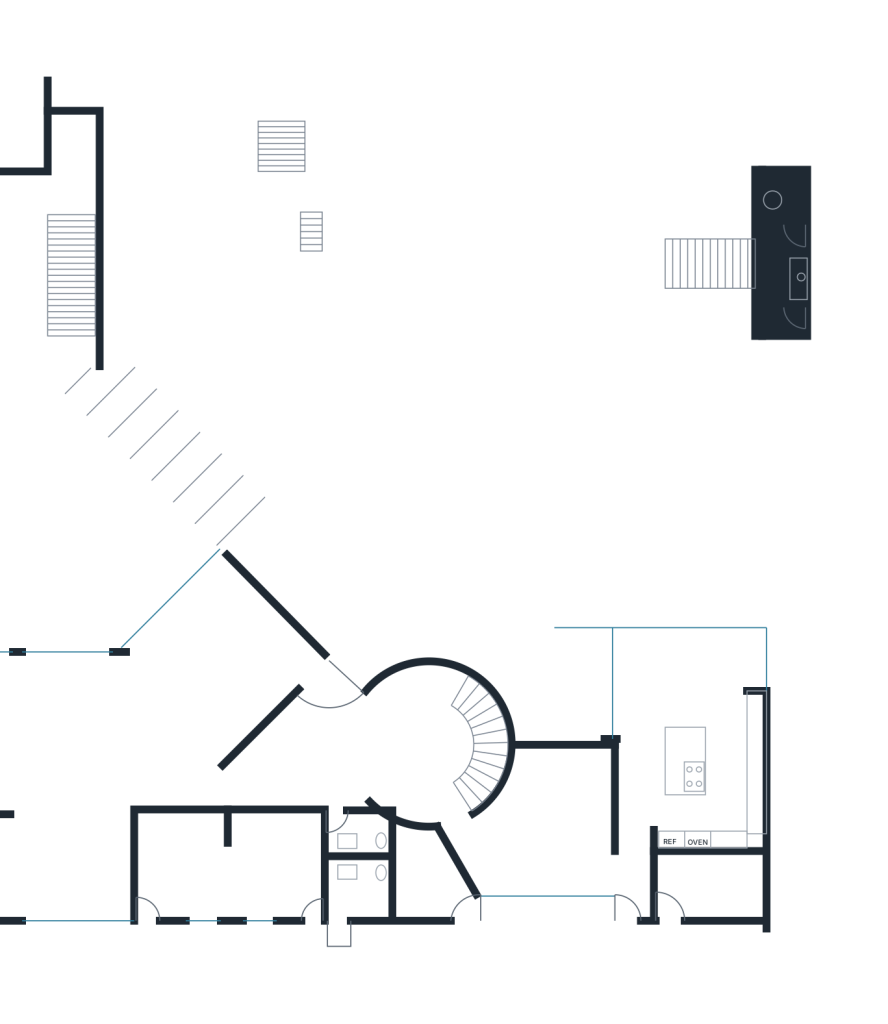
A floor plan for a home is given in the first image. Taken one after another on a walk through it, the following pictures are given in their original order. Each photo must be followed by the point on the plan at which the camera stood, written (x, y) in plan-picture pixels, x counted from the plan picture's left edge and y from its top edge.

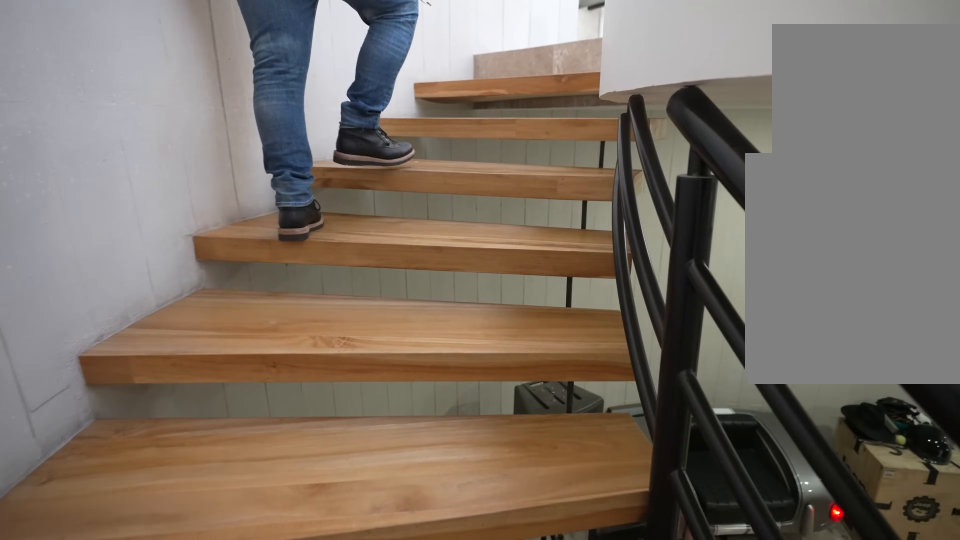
(480, 785)
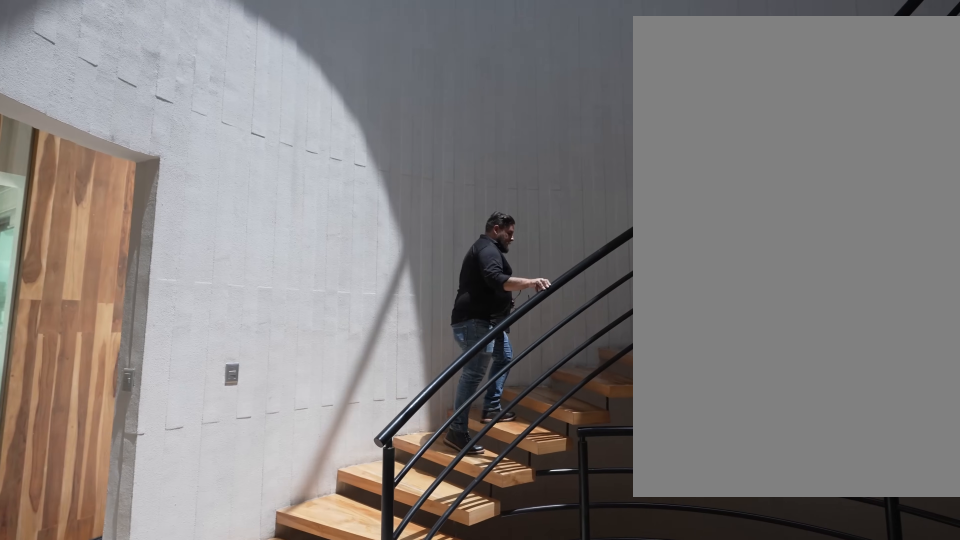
(392, 757)
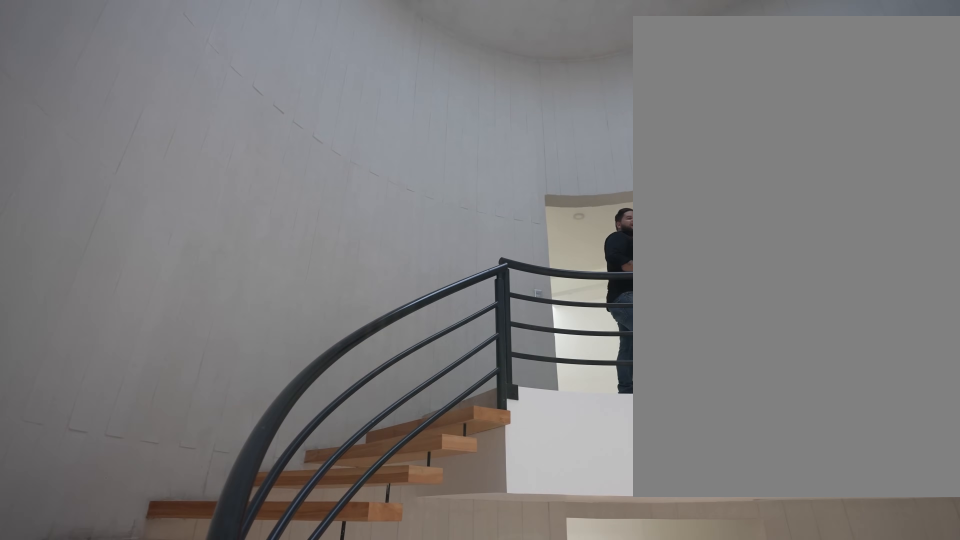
(391, 737)
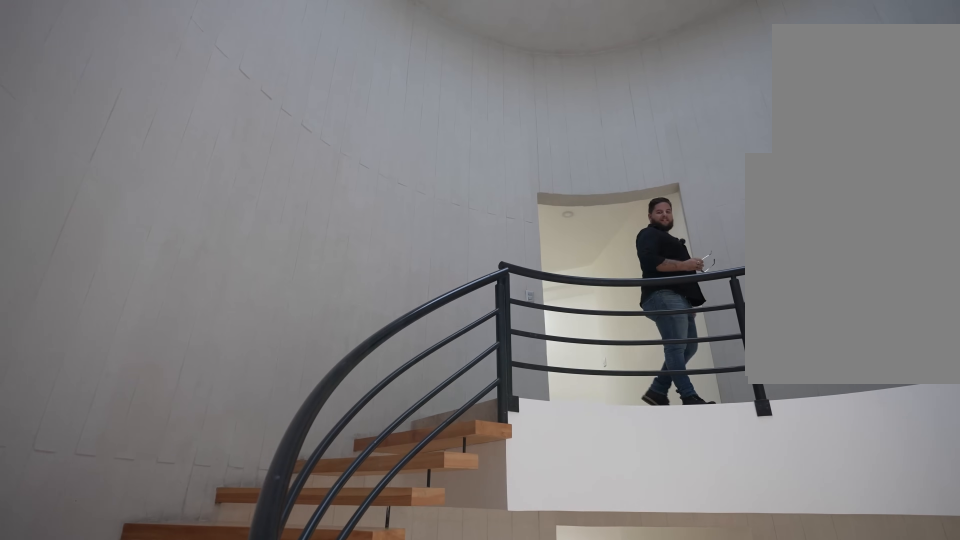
(392, 729)
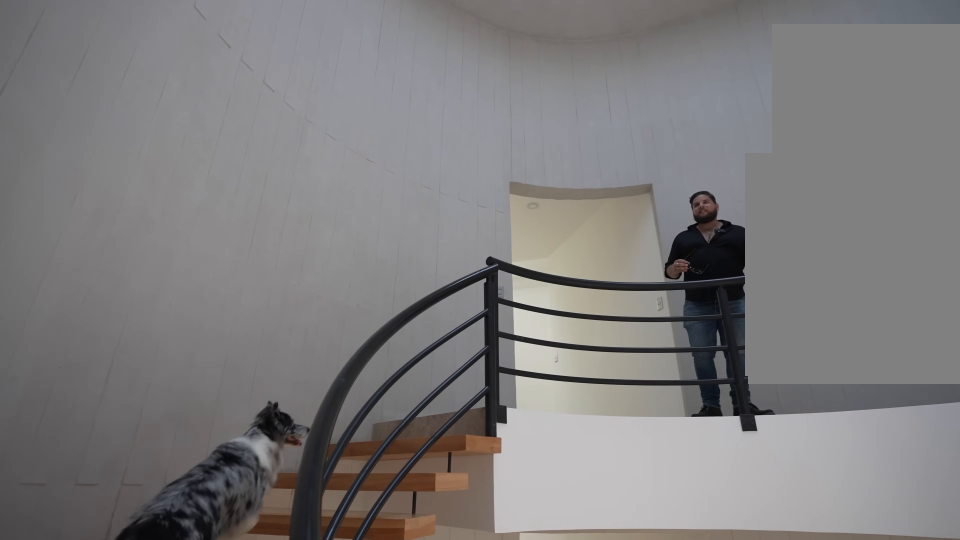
(410, 701)
